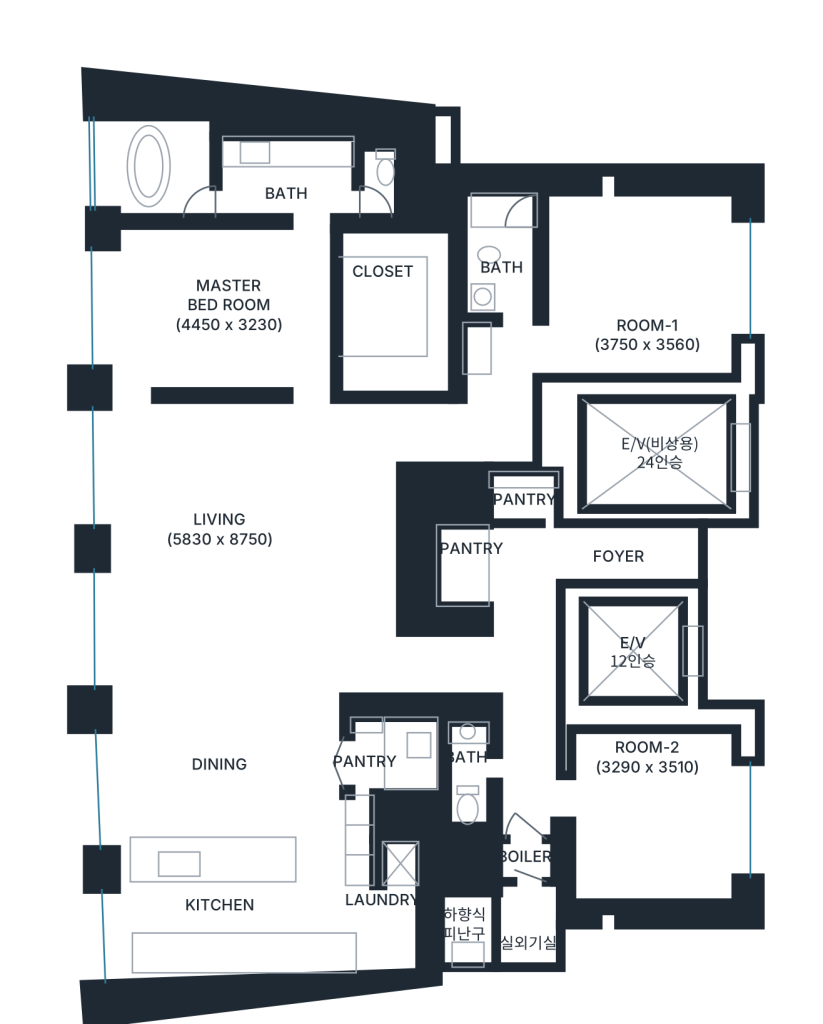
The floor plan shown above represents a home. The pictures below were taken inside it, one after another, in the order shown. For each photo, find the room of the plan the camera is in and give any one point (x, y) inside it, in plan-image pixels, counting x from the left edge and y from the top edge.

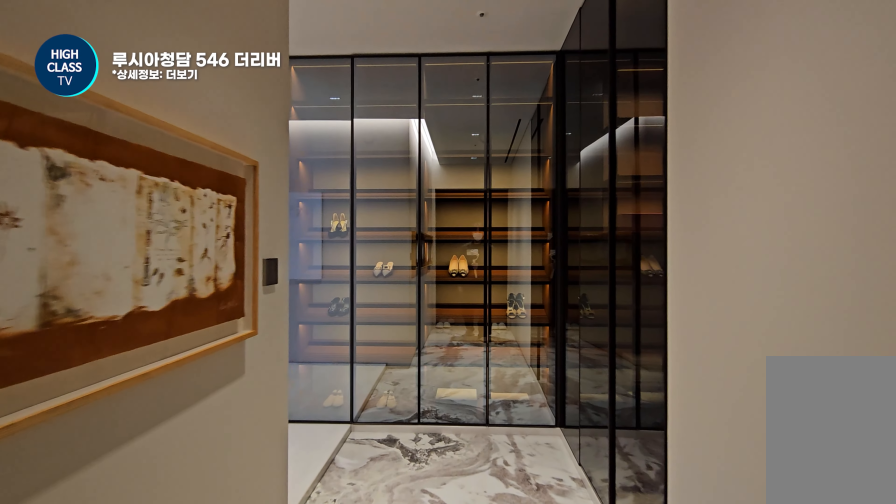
(554, 550)
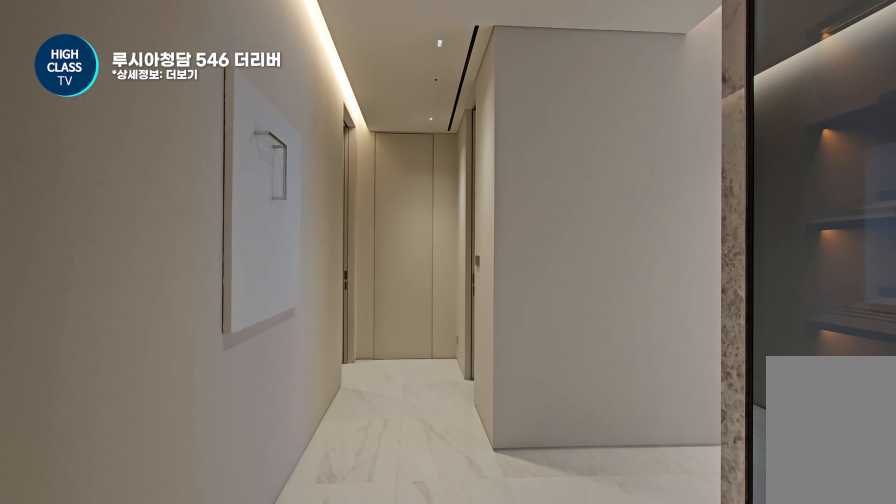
(554, 550)
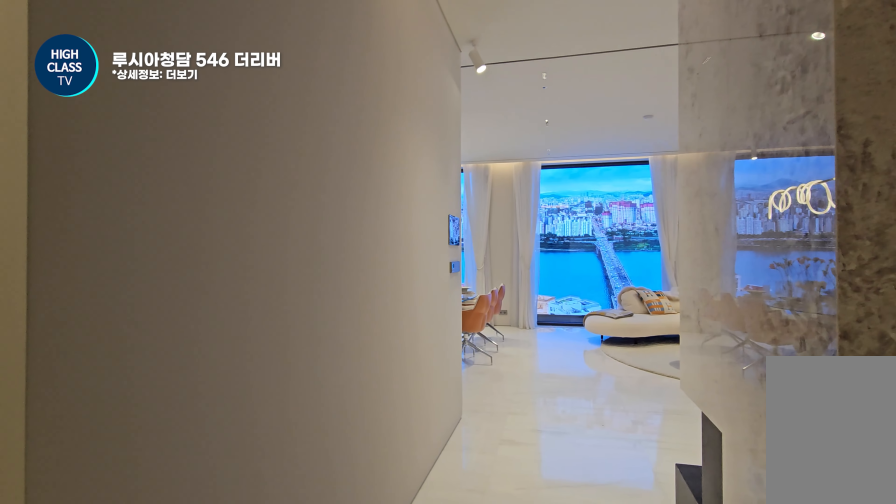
(479, 666)
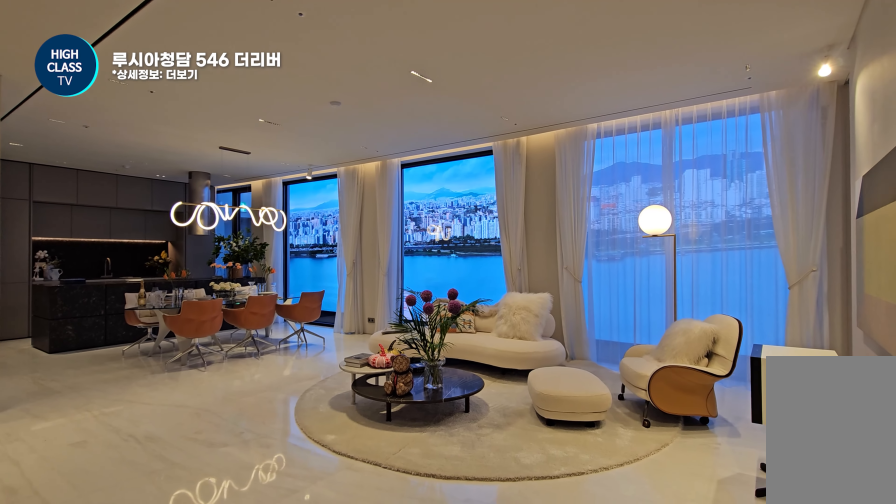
(241, 540)
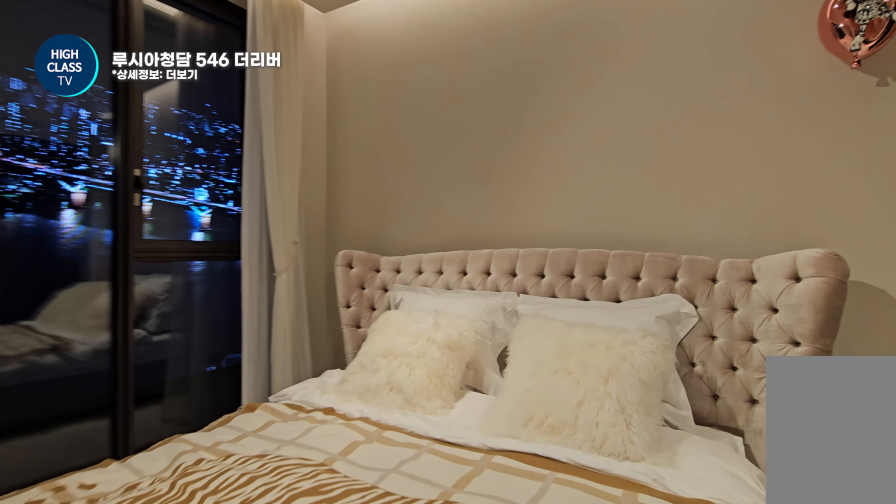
(277, 303)
